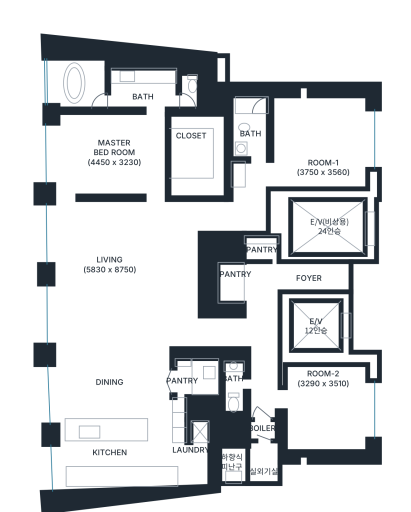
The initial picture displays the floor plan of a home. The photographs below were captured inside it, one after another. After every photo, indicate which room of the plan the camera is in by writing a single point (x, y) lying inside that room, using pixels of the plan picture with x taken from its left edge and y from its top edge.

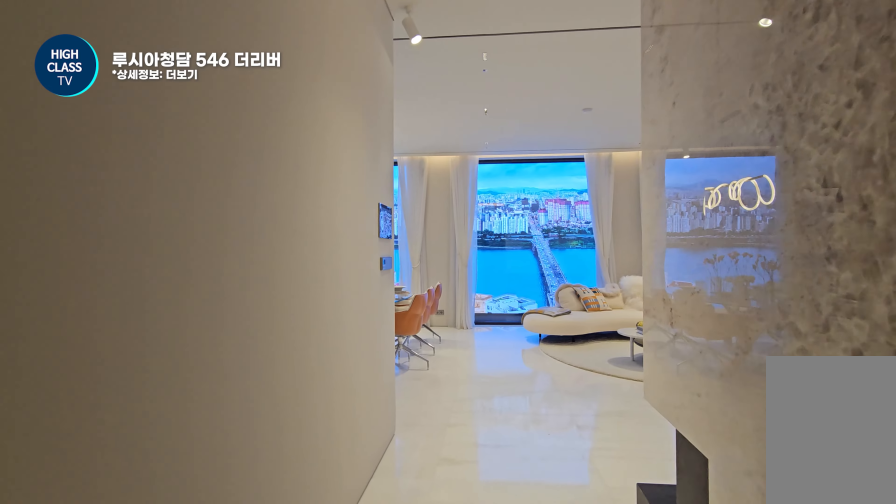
(239, 333)
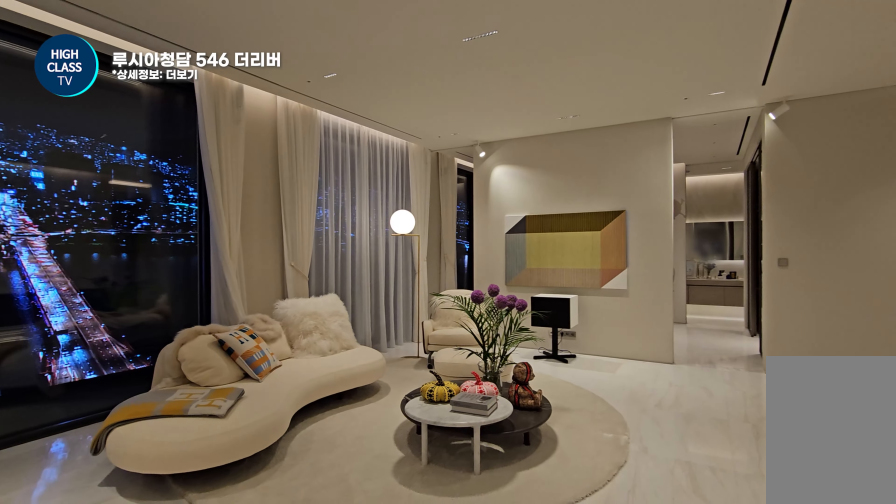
(120, 270)
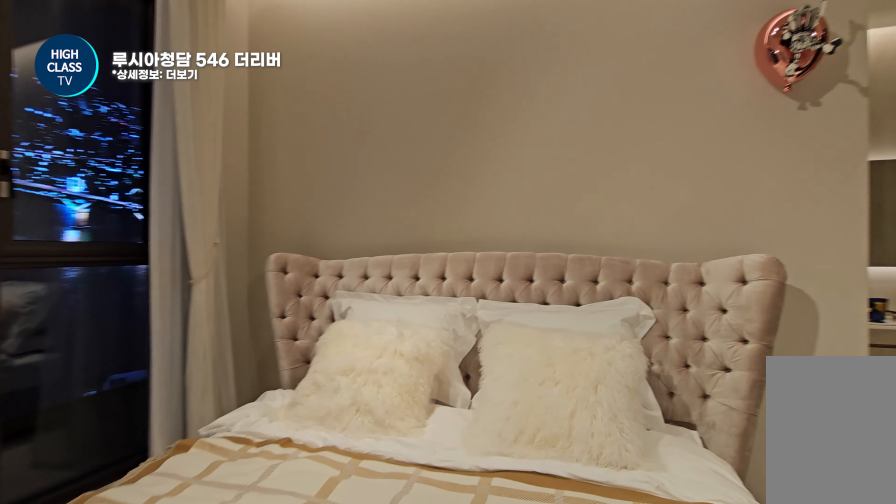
(138, 151)
